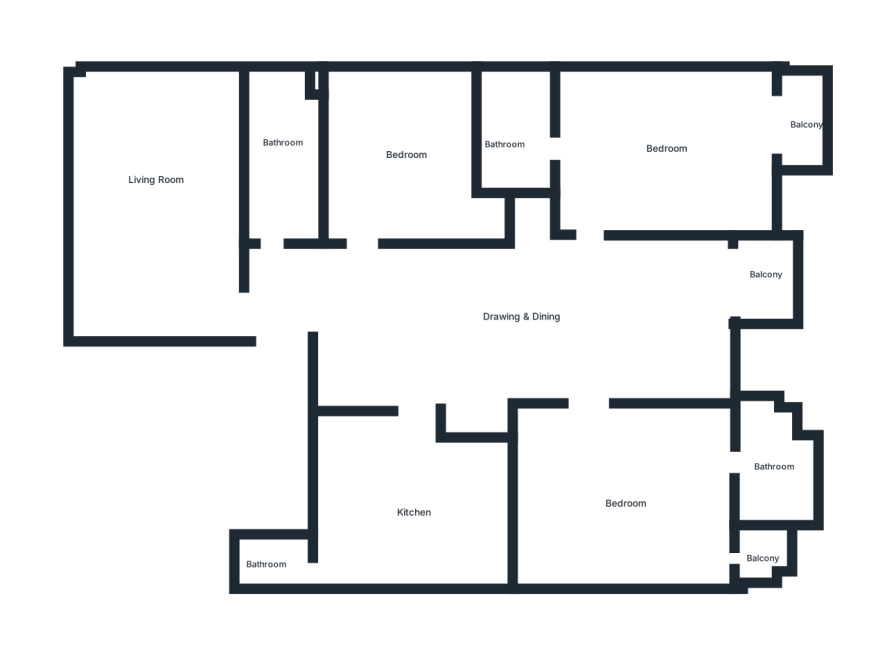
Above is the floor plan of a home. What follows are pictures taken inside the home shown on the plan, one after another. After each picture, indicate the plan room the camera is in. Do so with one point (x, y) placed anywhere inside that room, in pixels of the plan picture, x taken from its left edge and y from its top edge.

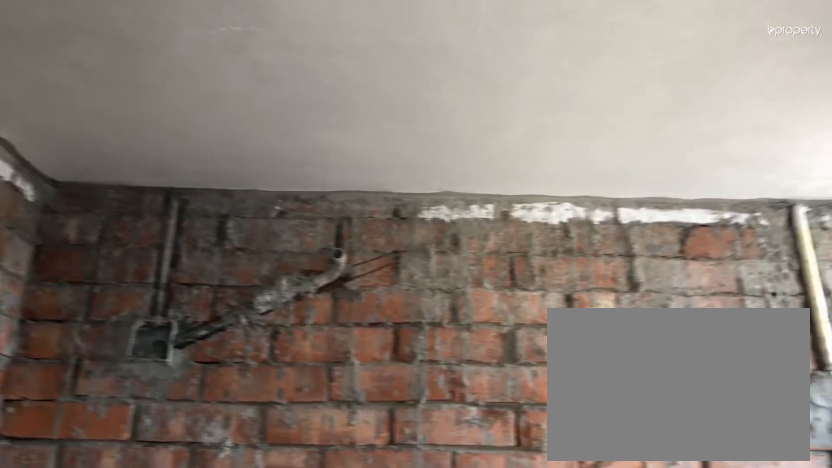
(513, 136)
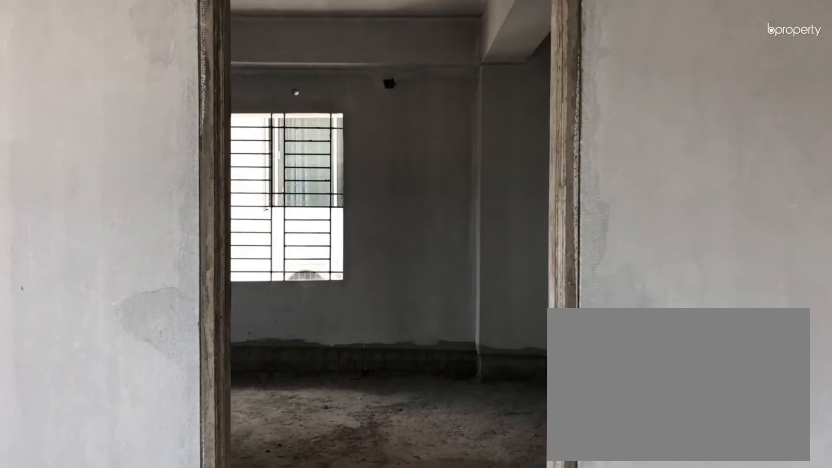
(594, 385)
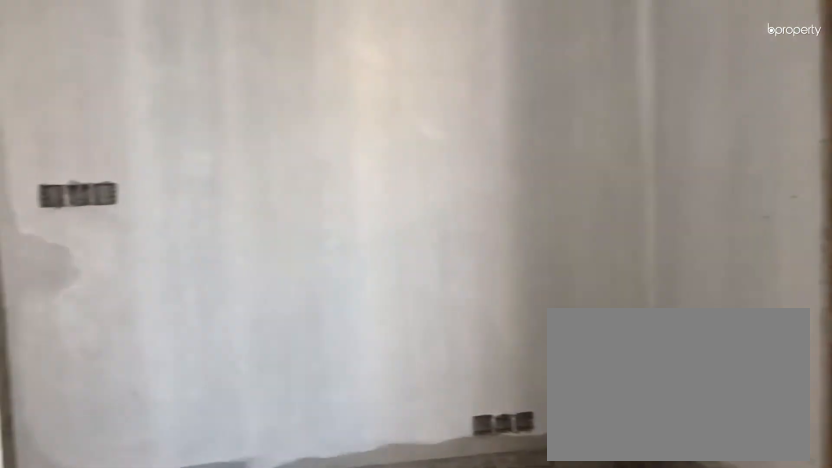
(625, 506)
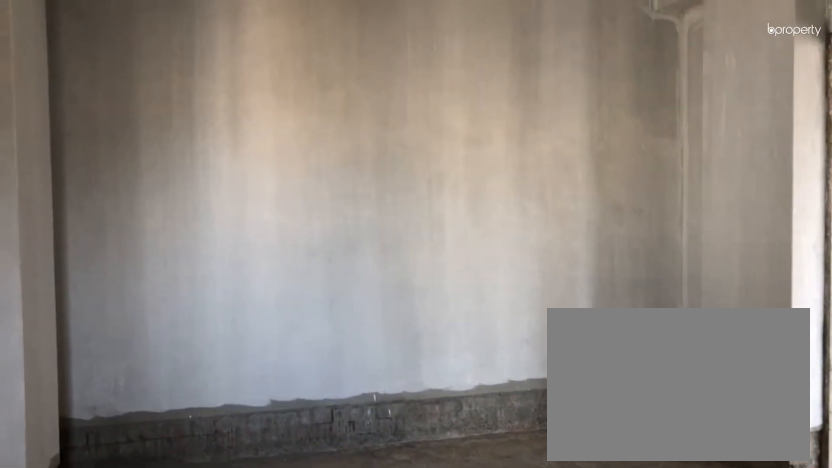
(625, 506)
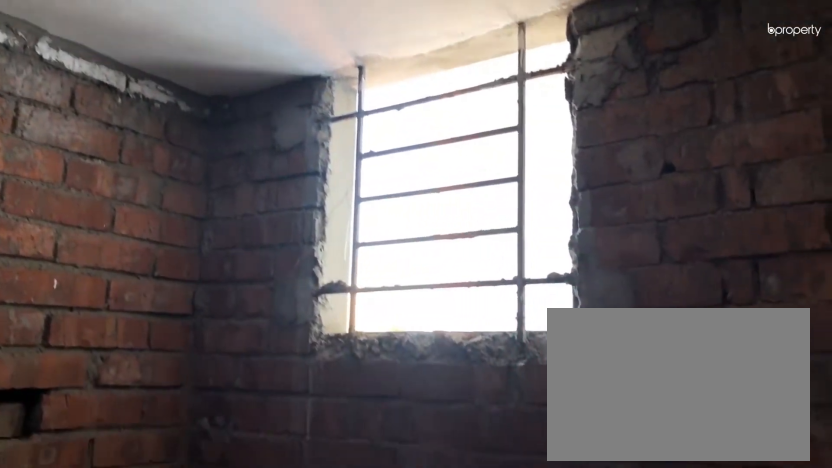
(769, 475)
